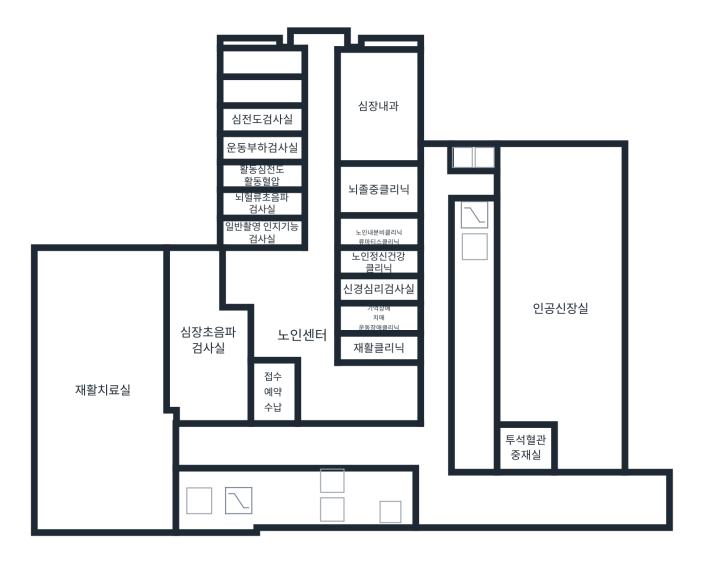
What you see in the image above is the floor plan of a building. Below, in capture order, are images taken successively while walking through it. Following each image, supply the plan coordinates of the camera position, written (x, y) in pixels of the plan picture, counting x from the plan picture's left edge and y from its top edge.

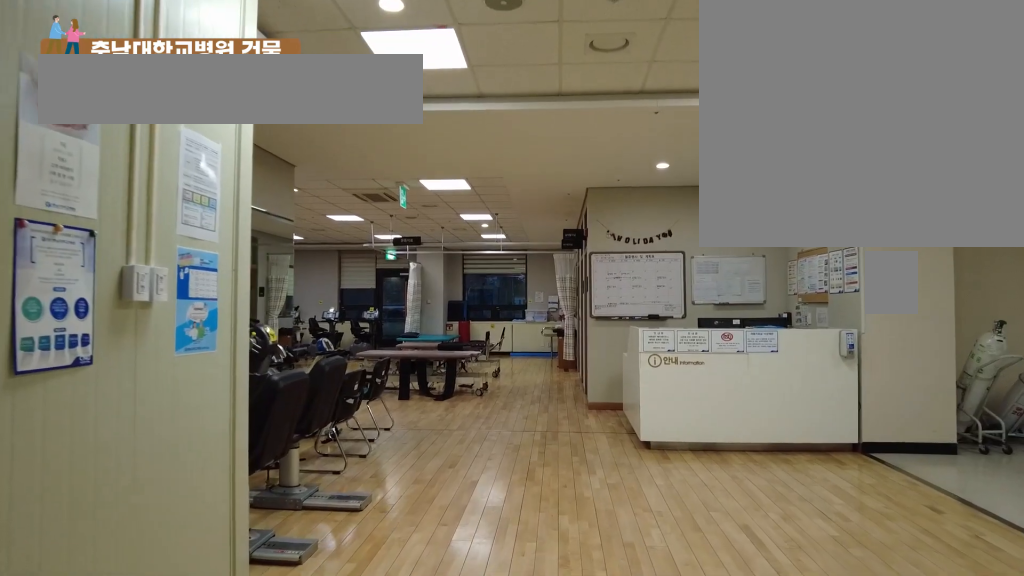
(202, 468)
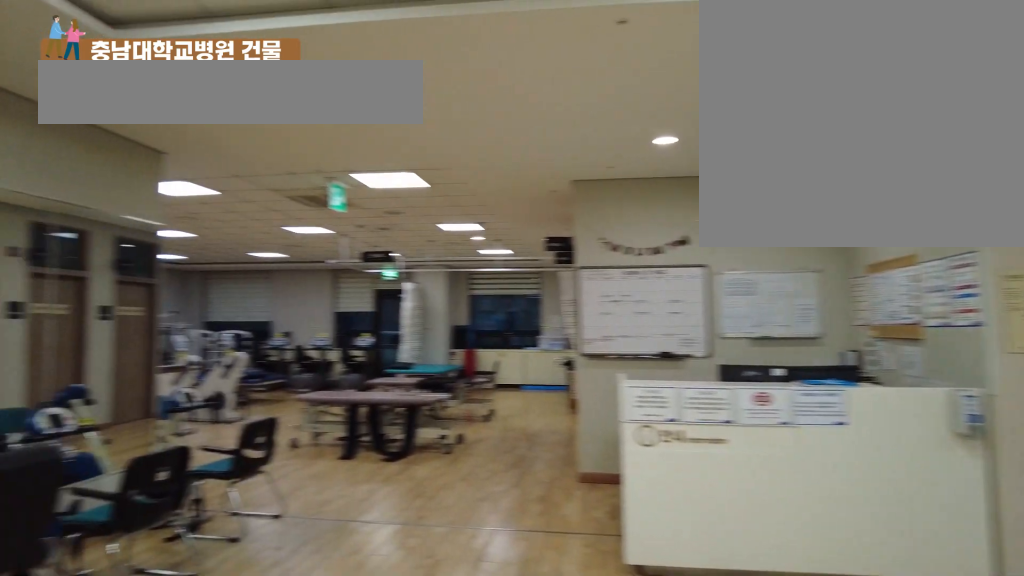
(202, 462)
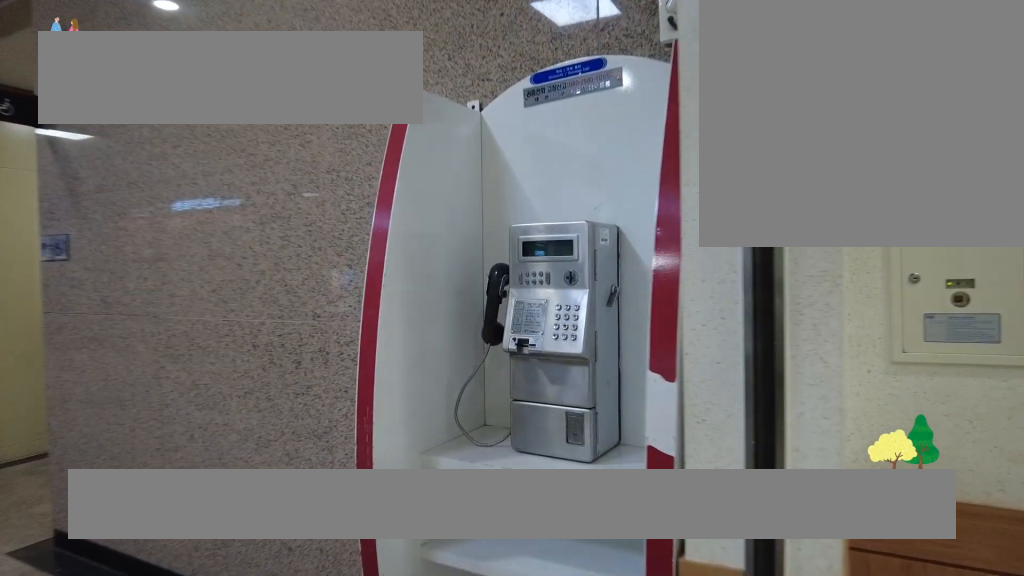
(250, 450)
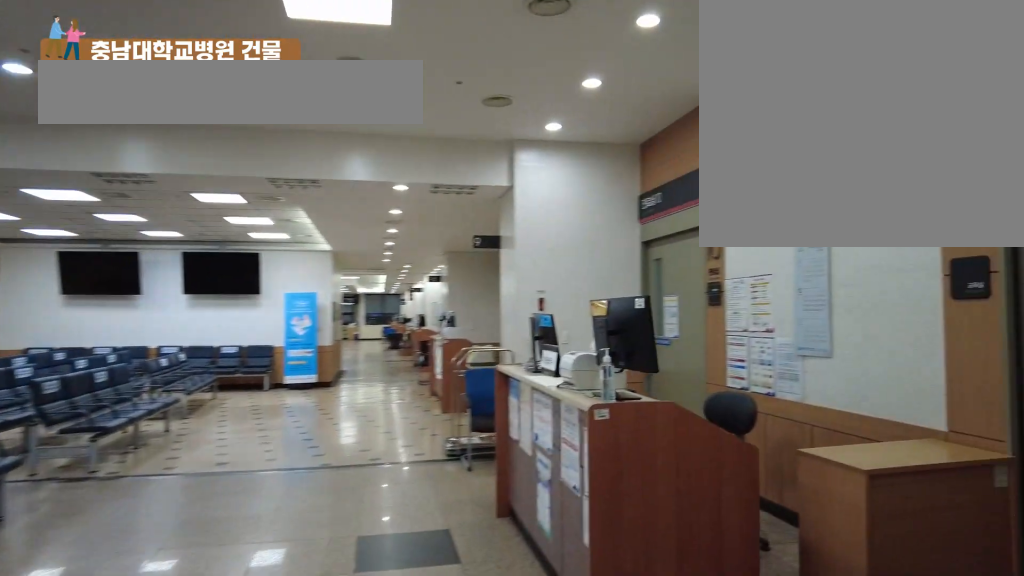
(334, 385)
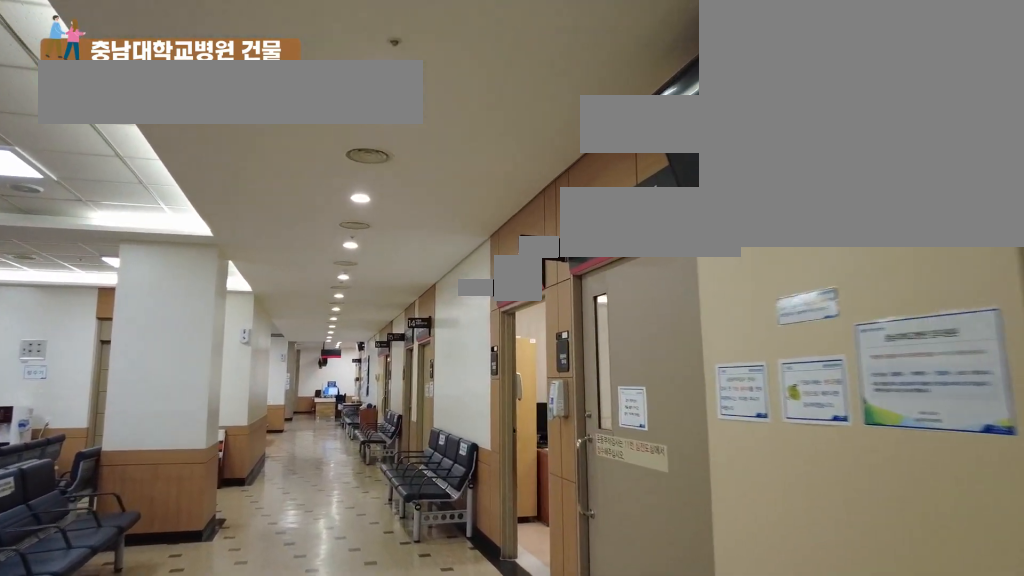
(314, 201)
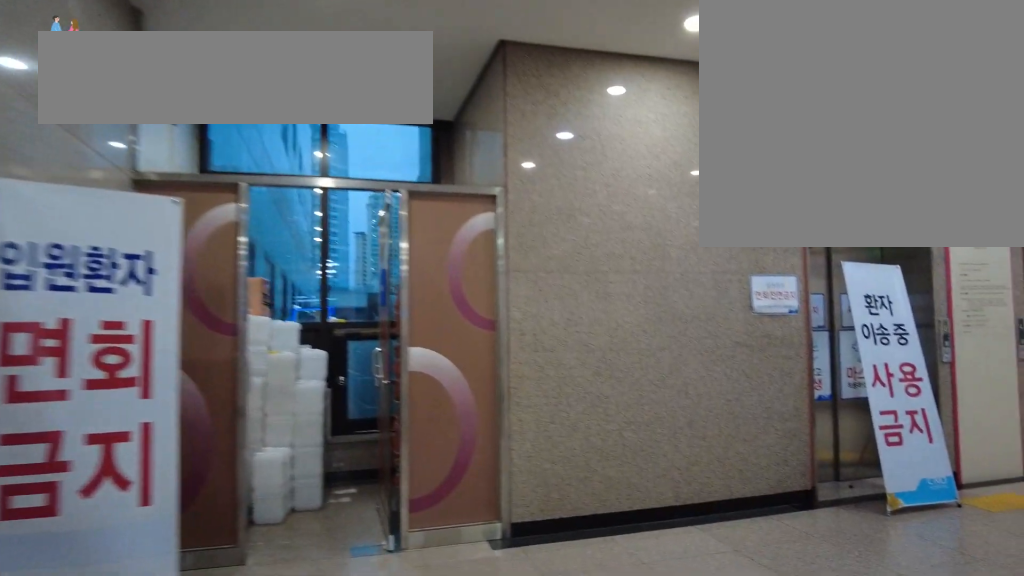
(437, 266)
